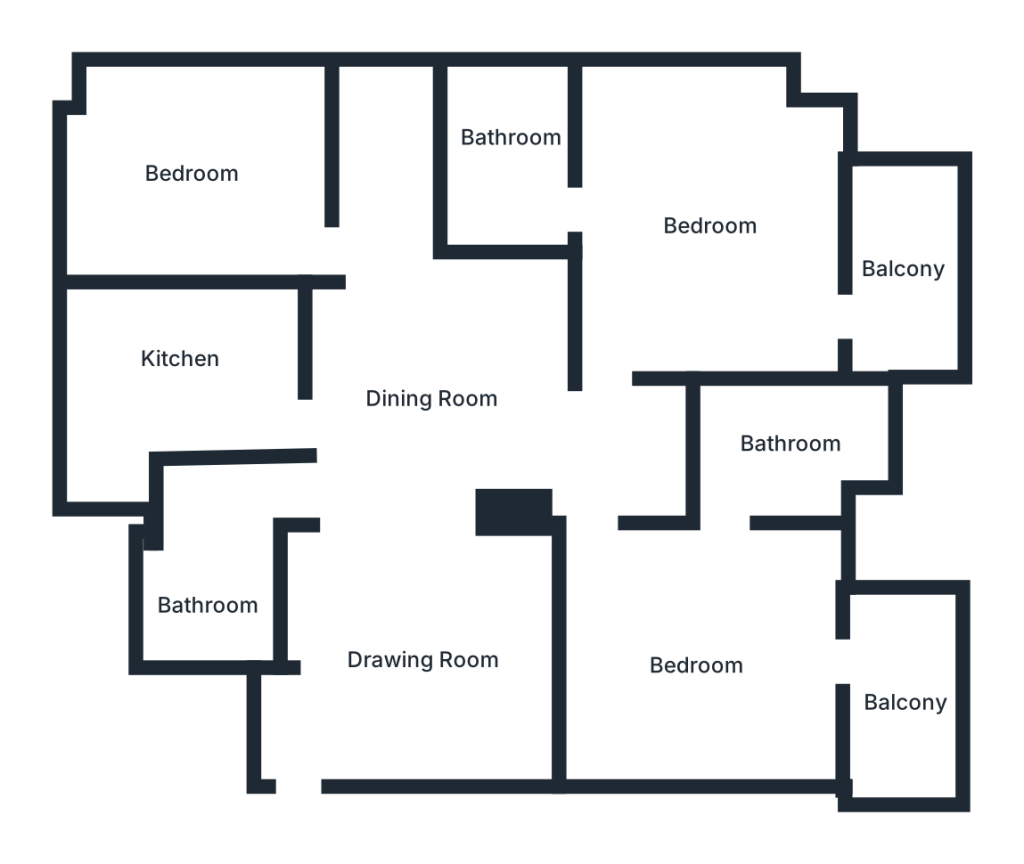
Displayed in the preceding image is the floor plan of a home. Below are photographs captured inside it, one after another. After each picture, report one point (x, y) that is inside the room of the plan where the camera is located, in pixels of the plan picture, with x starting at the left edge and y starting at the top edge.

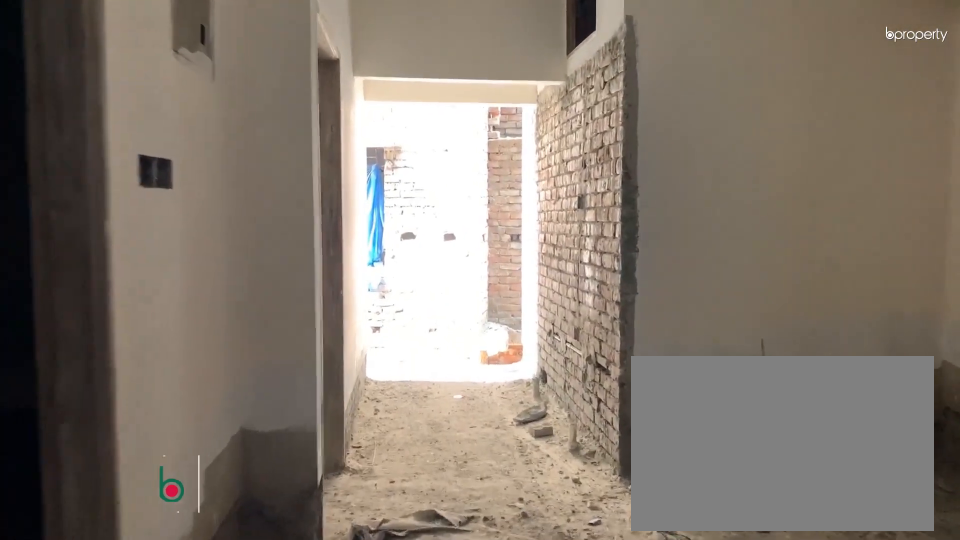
(442, 382)
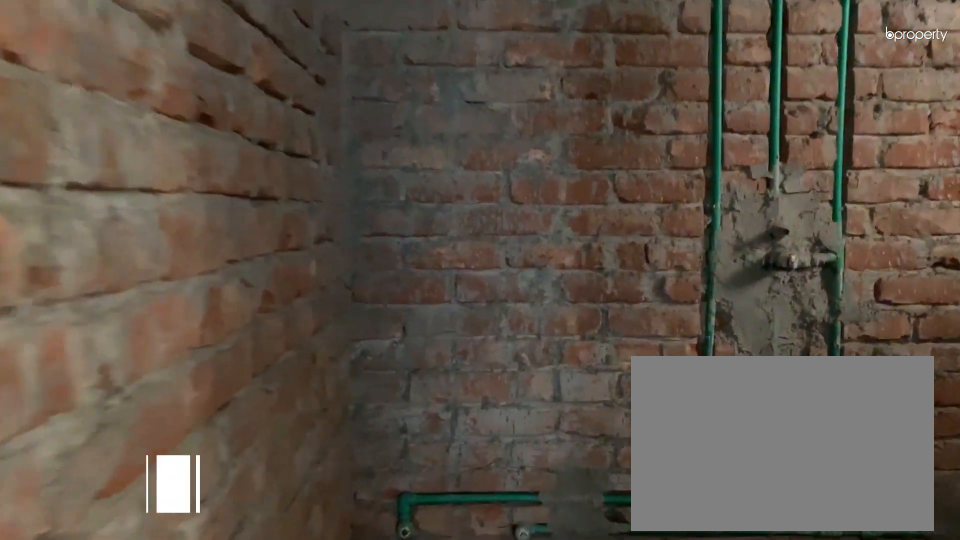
(507, 163)
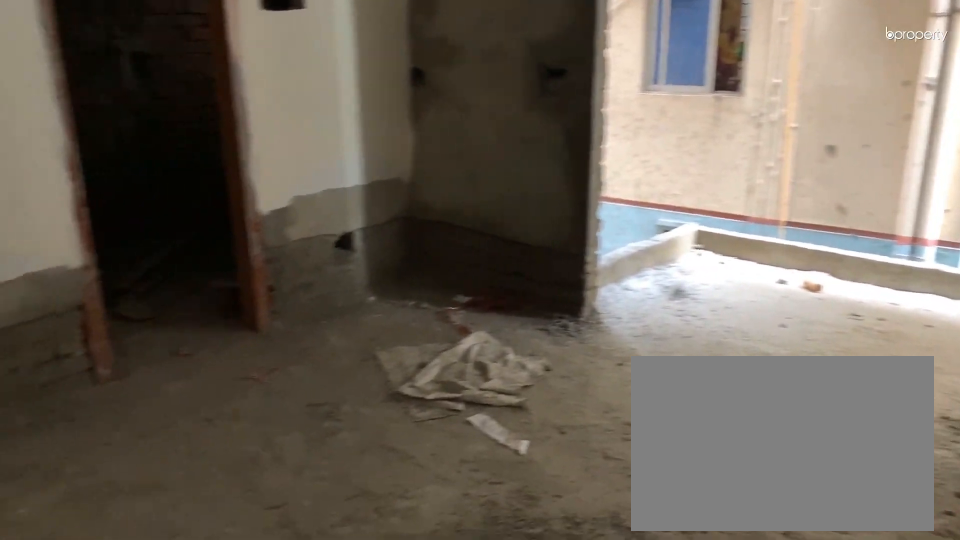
(713, 655)
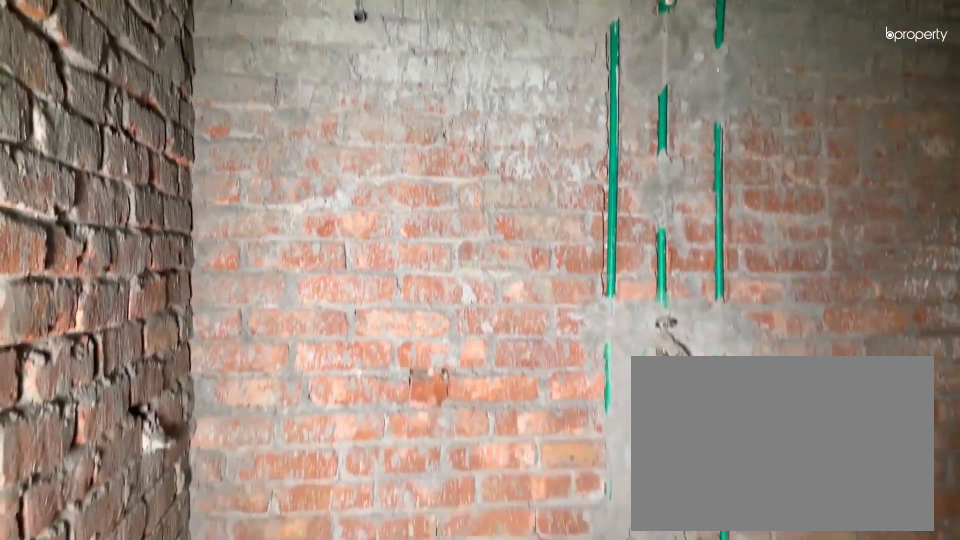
(775, 452)
